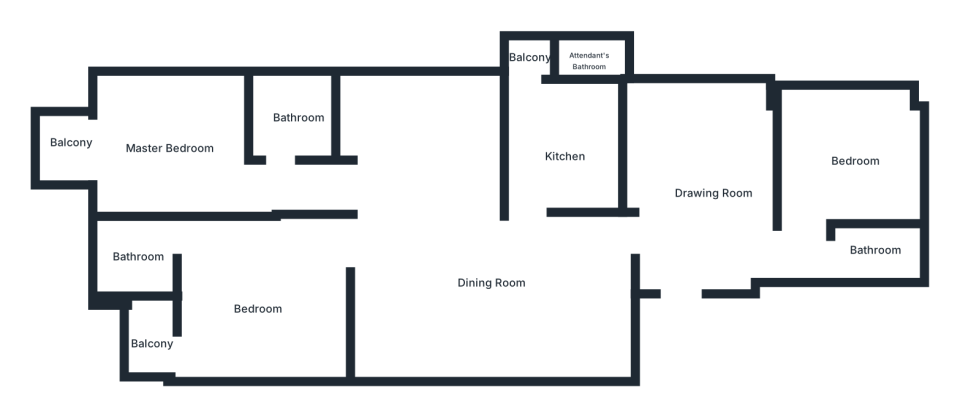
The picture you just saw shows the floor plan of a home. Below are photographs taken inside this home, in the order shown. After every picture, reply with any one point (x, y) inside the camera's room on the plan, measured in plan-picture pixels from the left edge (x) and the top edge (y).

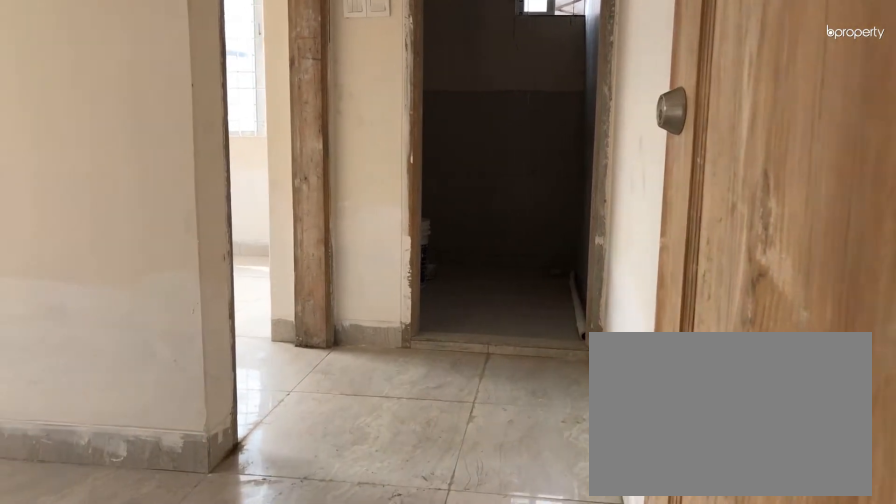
(716, 195)
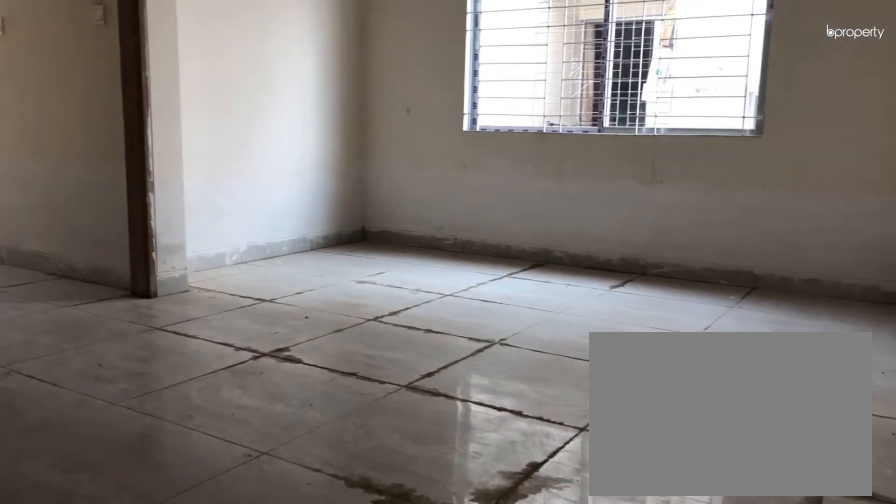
(496, 287)
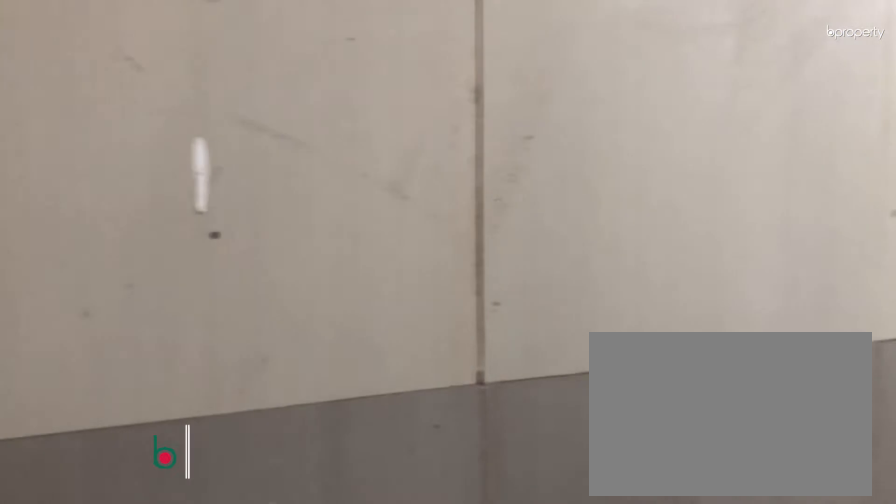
(876, 250)
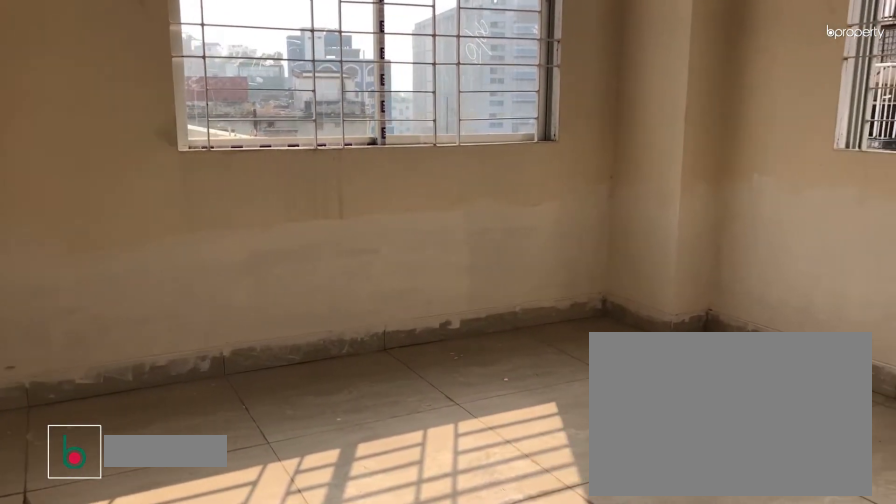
(858, 160)
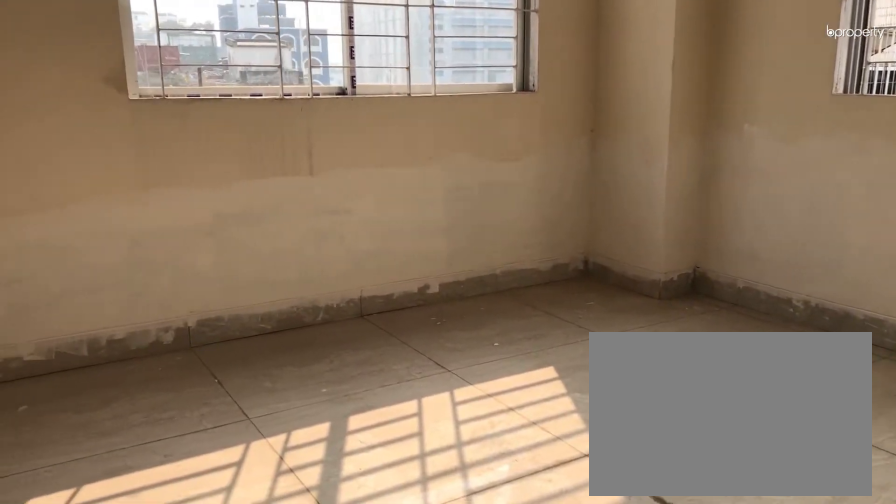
(858, 160)
